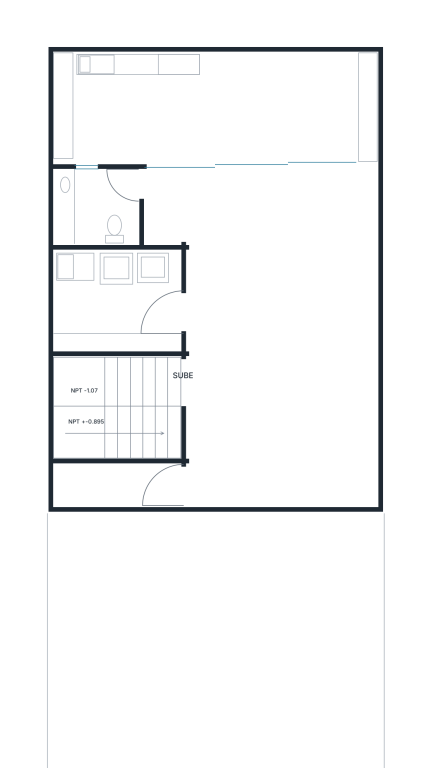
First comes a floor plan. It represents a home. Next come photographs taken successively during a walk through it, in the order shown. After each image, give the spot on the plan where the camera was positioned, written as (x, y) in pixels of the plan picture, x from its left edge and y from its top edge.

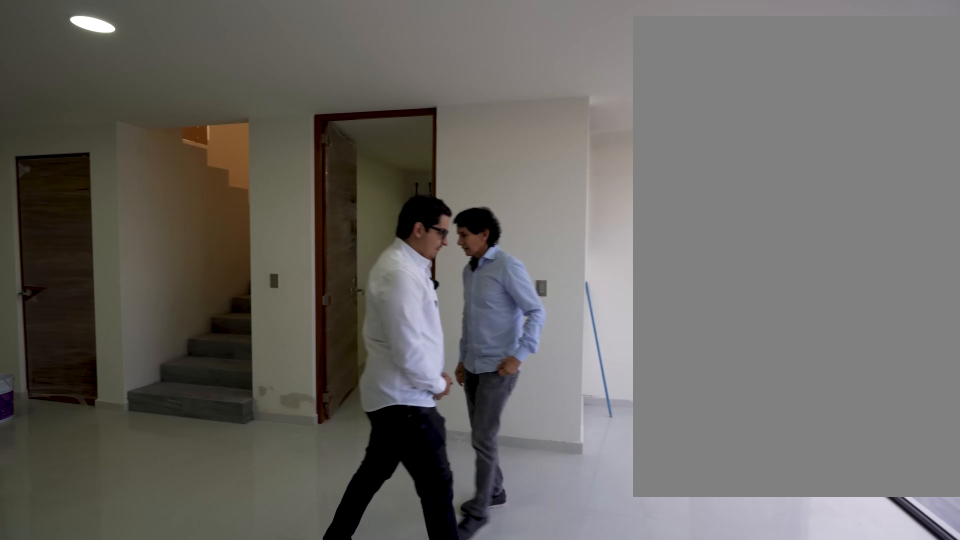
(269, 220)
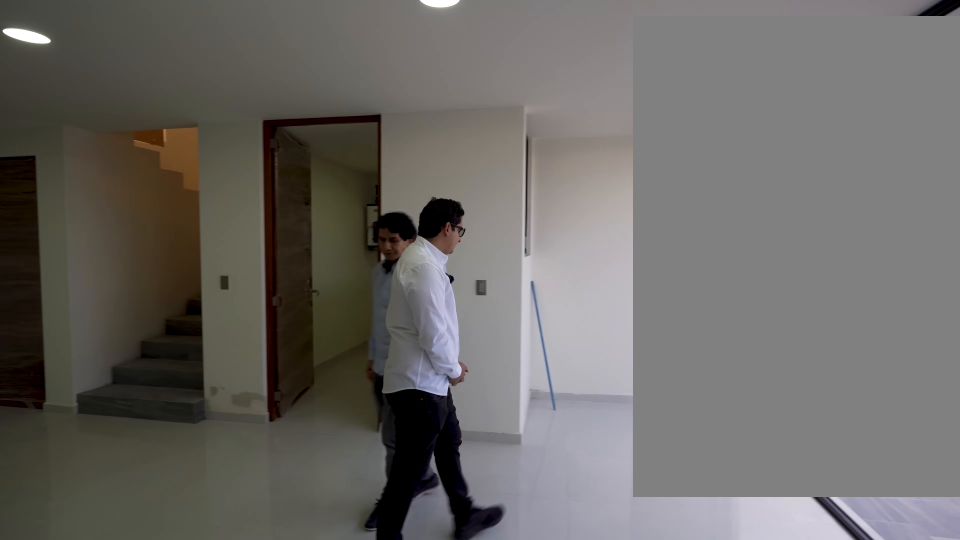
(263, 214)
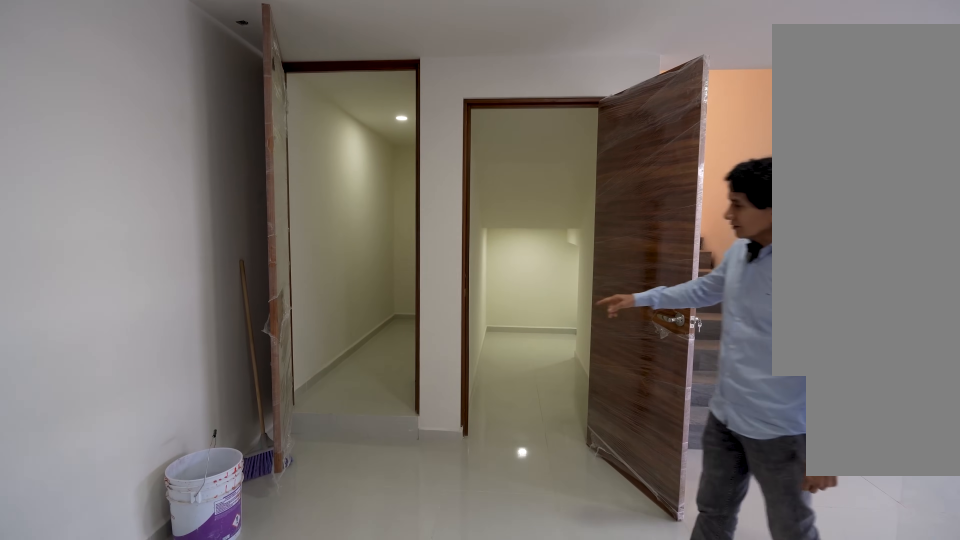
(274, 472)
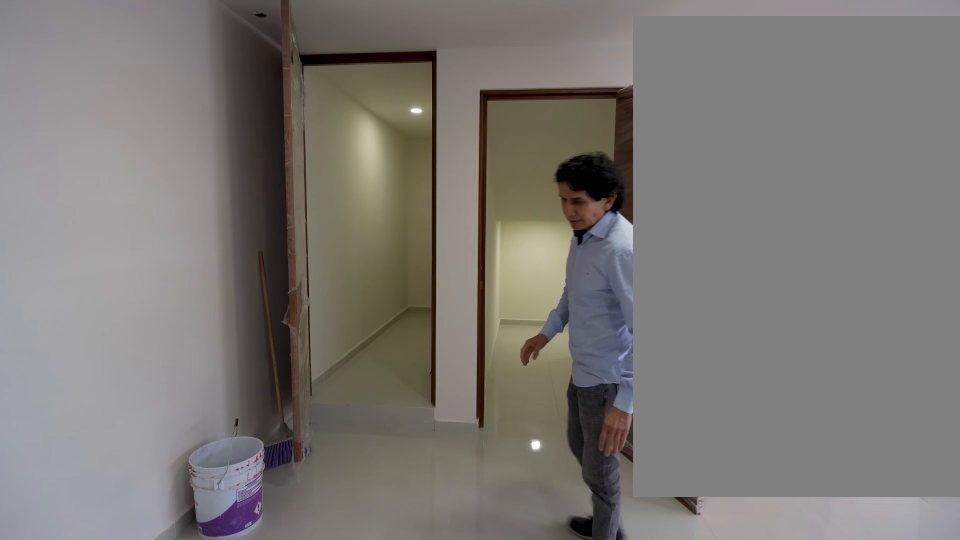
(287, 474)
